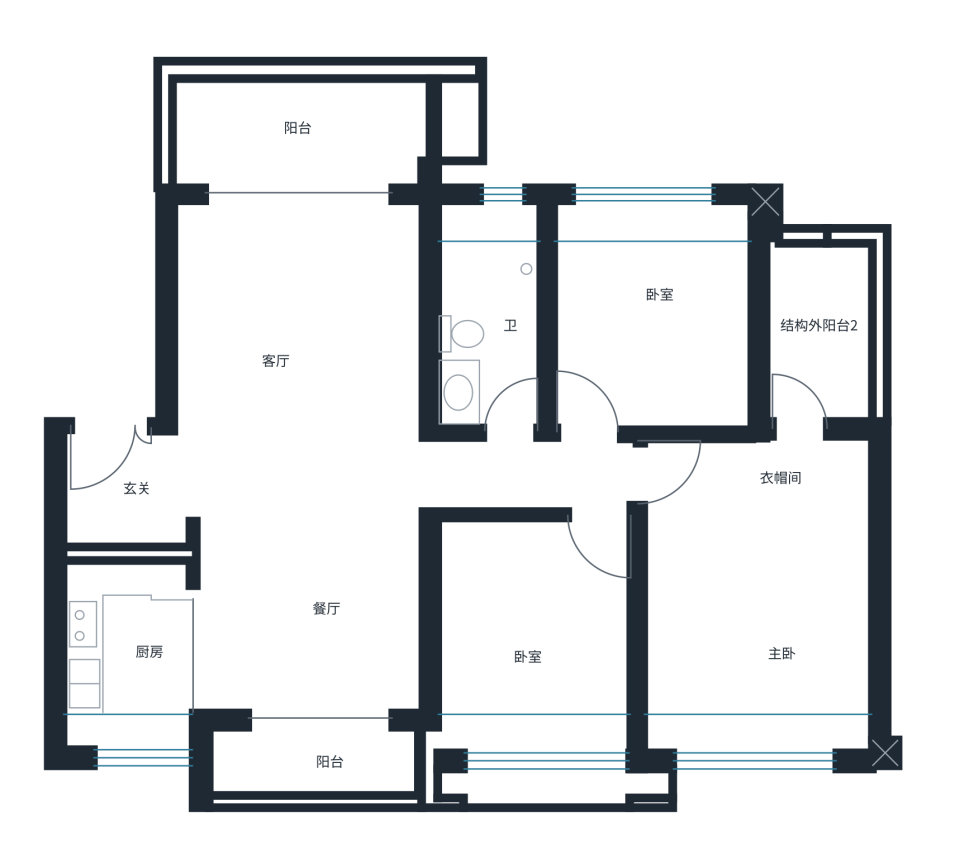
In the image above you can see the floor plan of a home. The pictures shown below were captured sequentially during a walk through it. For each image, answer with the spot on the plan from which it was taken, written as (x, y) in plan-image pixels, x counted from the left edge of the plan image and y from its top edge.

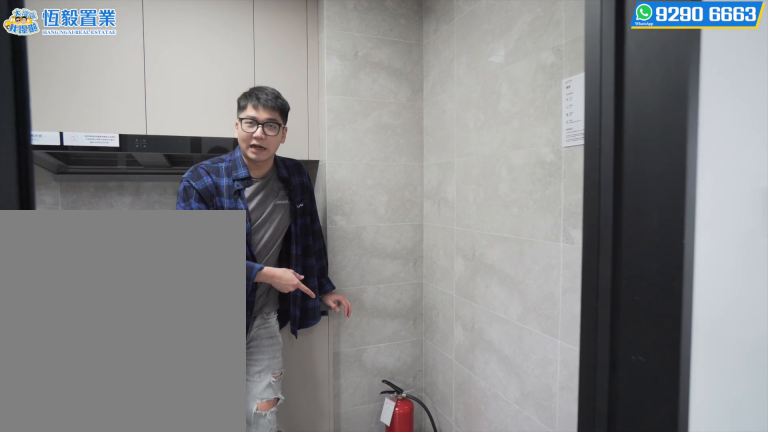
(144, 610)
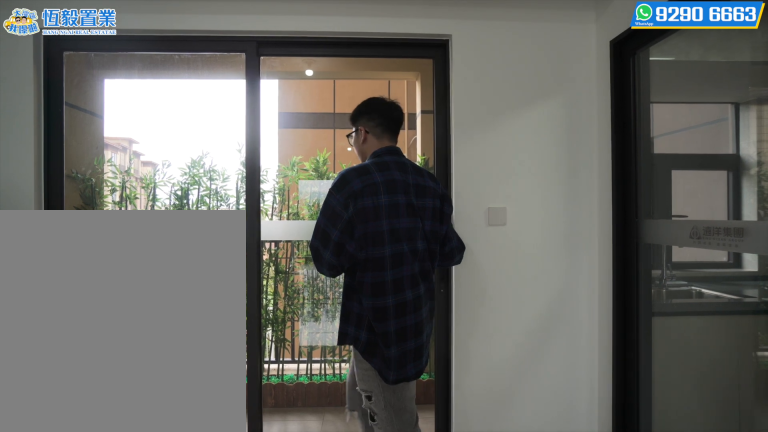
(277, 691)
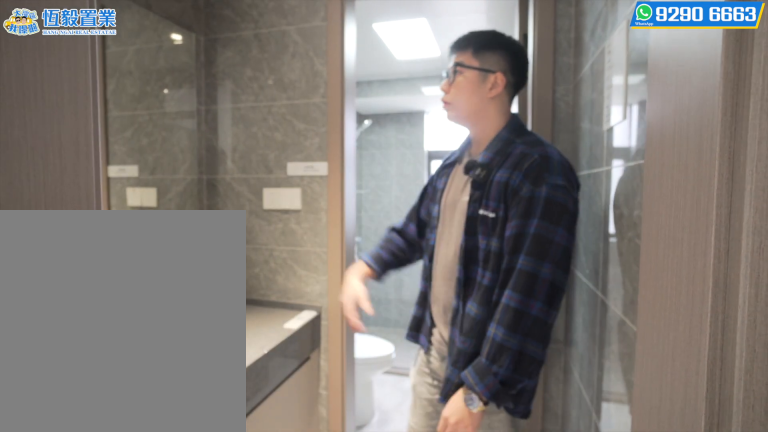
(506, 378)
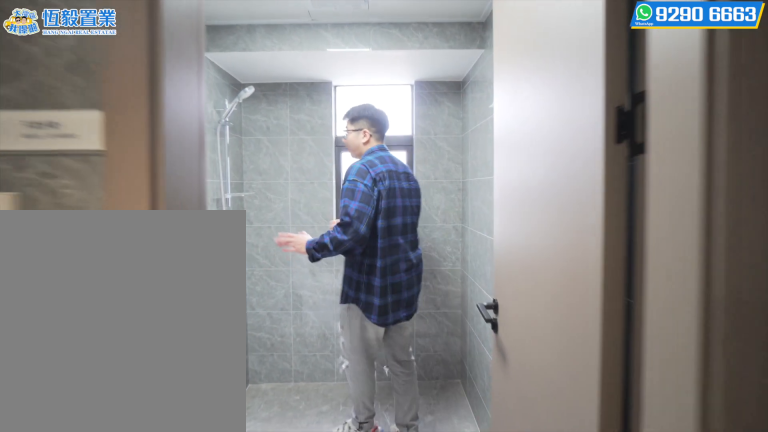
(506, 261)
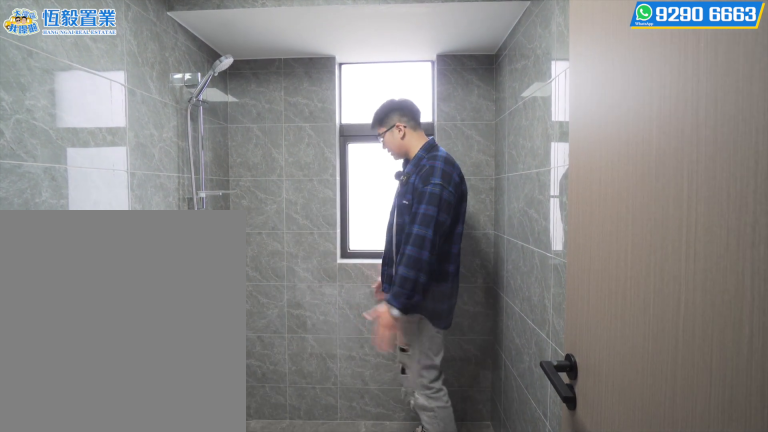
(506, 235)
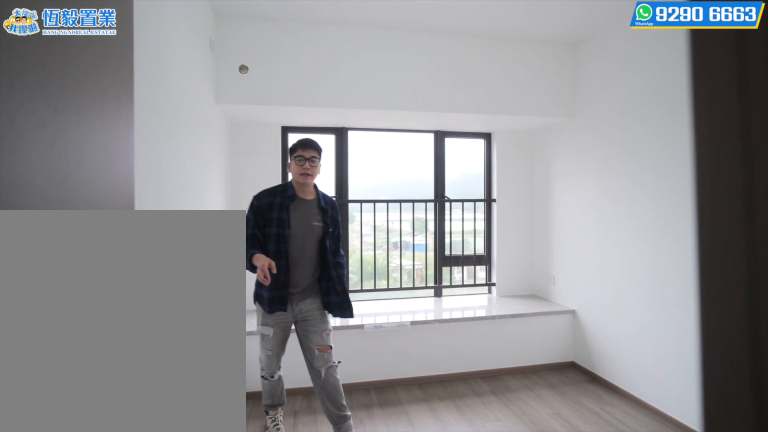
(583, 301)
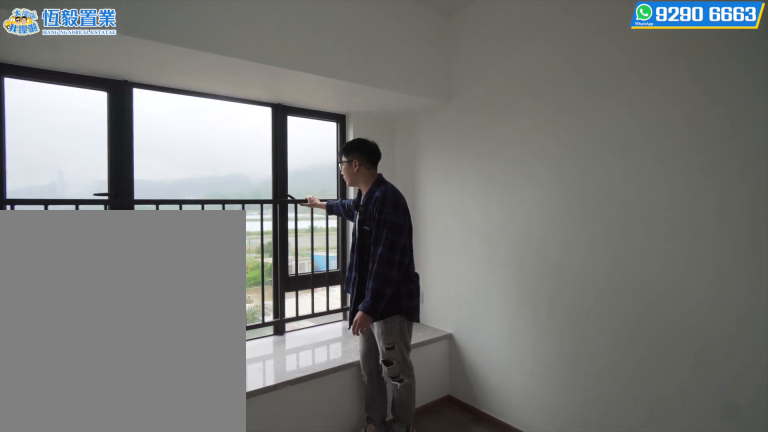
(697, 275)
